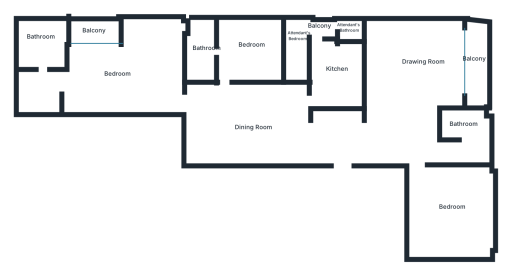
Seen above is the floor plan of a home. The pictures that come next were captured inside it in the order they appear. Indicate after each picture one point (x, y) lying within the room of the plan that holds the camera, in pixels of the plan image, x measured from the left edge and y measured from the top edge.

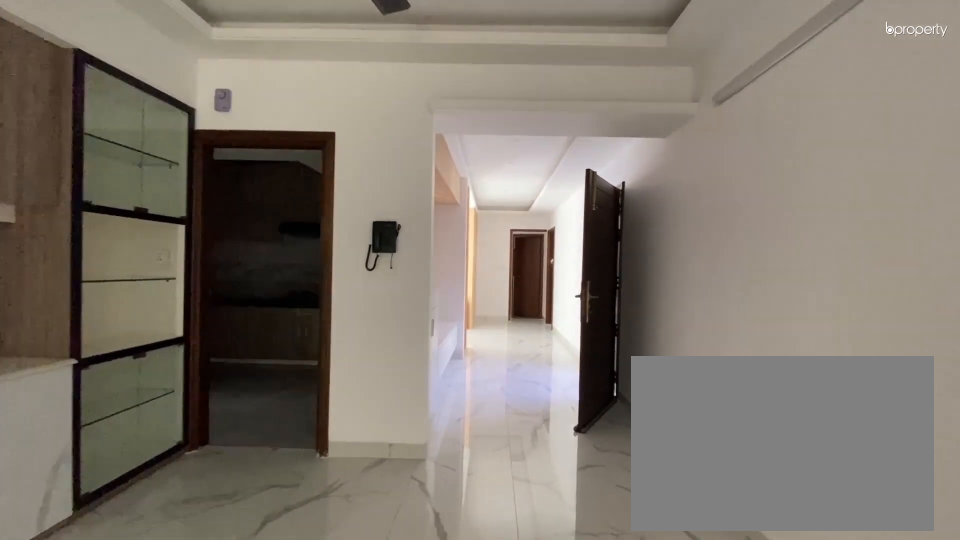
(326, 132)
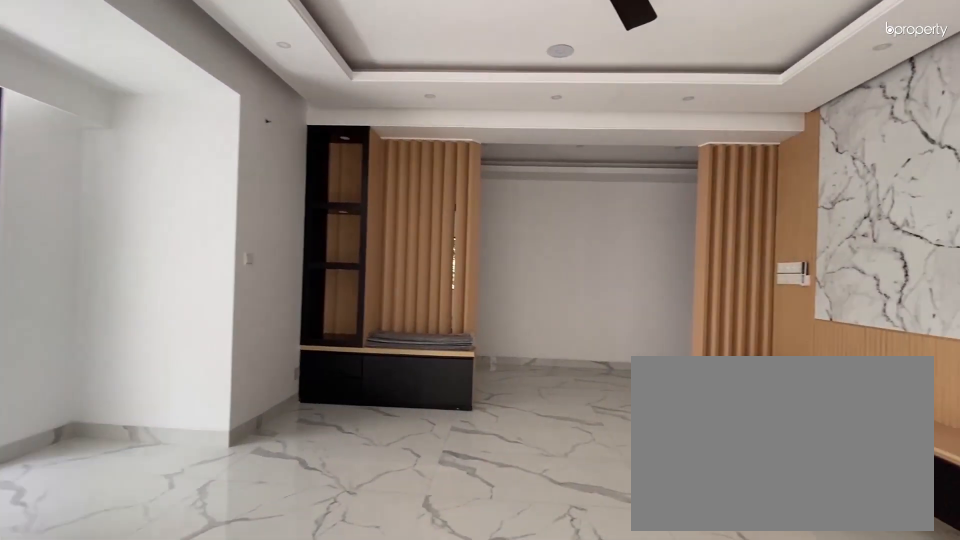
(423, 62)
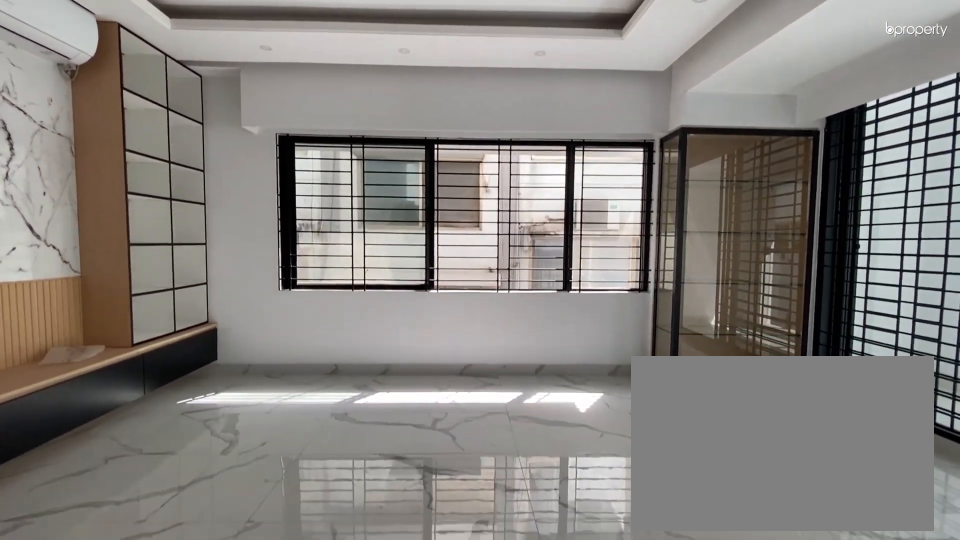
(423, 62)
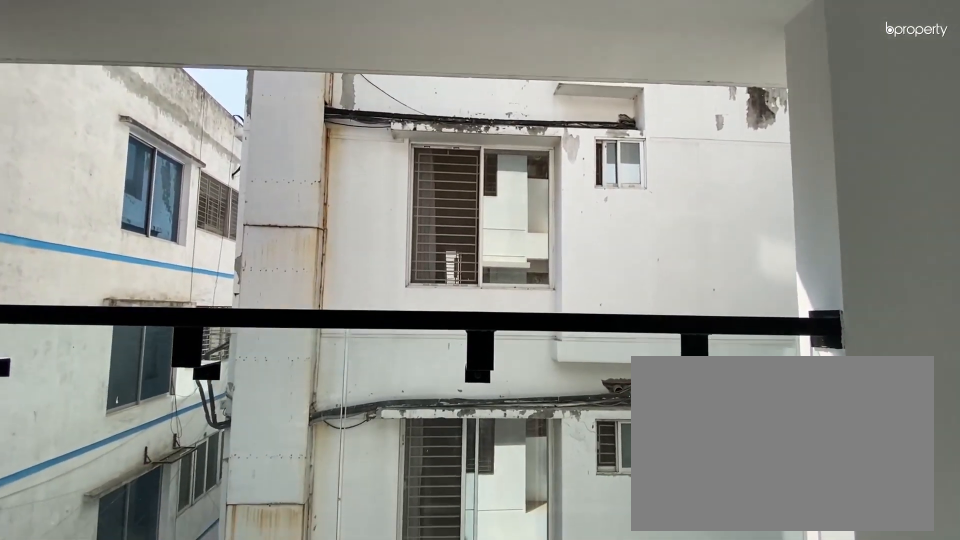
(473, 61)
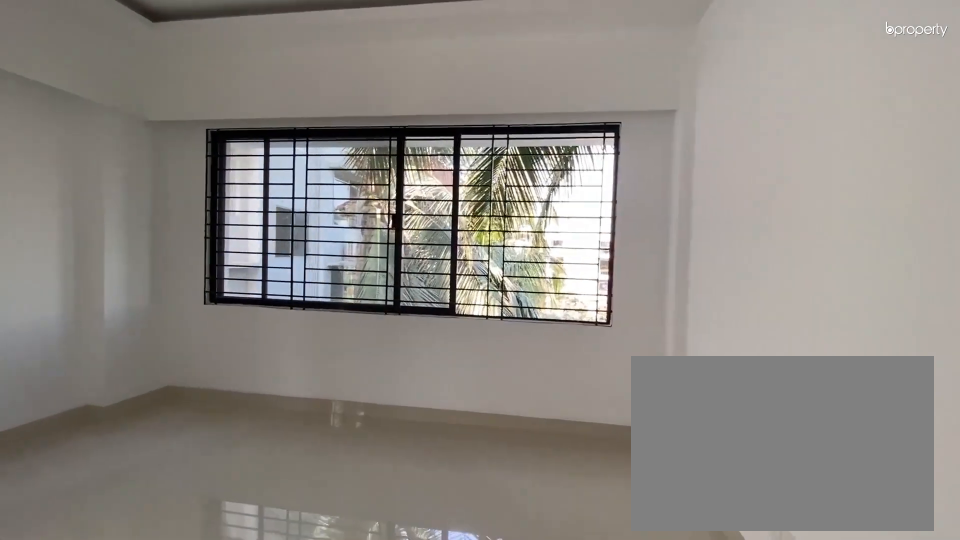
(448, 206)
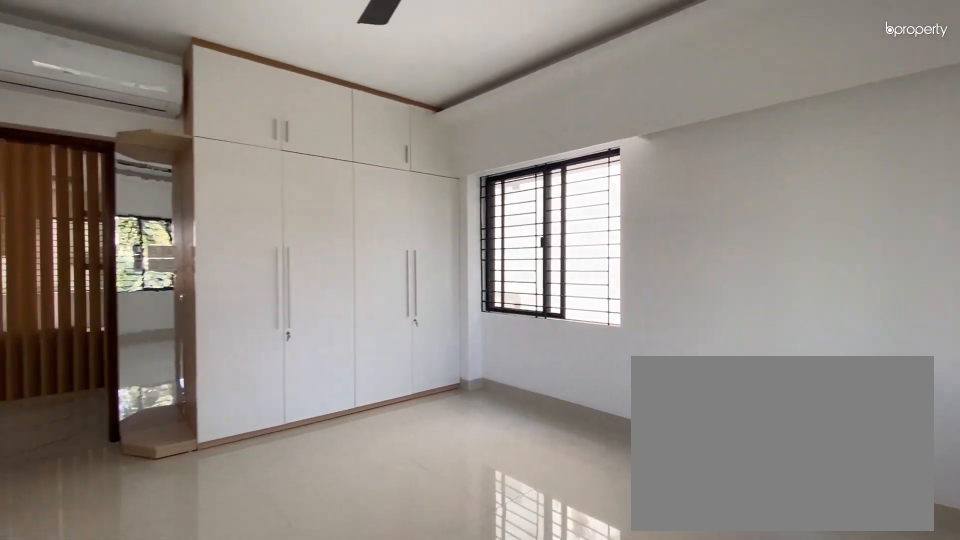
(448, 206)
